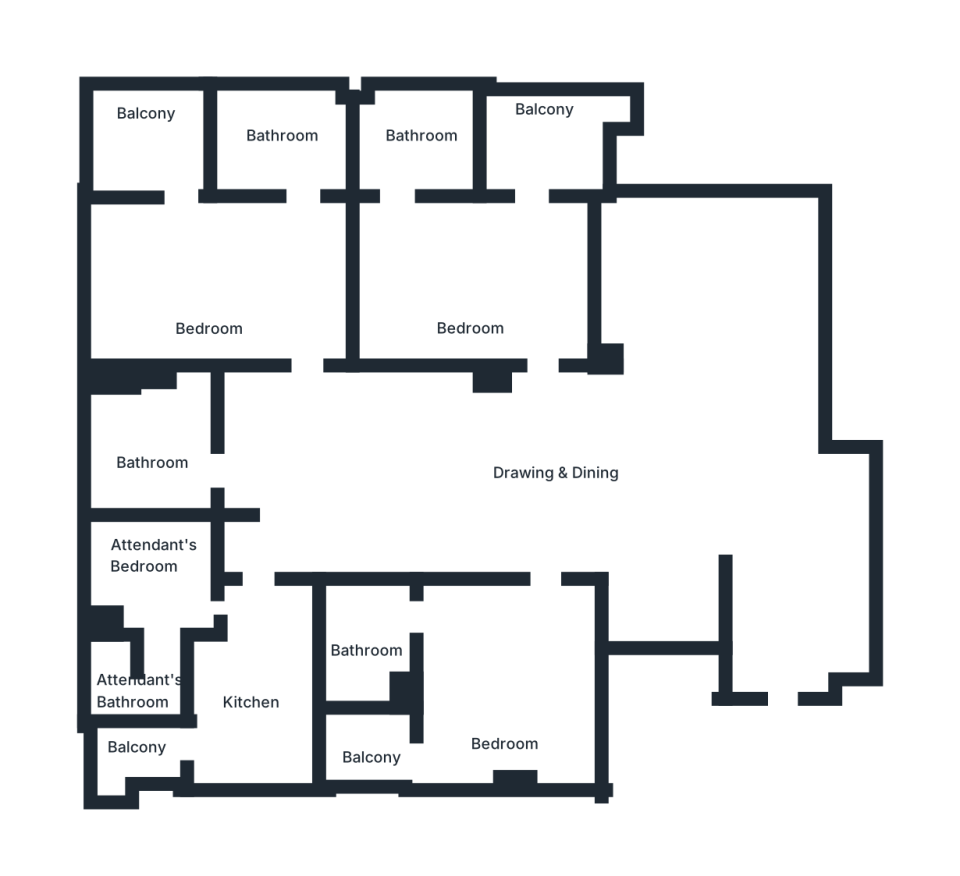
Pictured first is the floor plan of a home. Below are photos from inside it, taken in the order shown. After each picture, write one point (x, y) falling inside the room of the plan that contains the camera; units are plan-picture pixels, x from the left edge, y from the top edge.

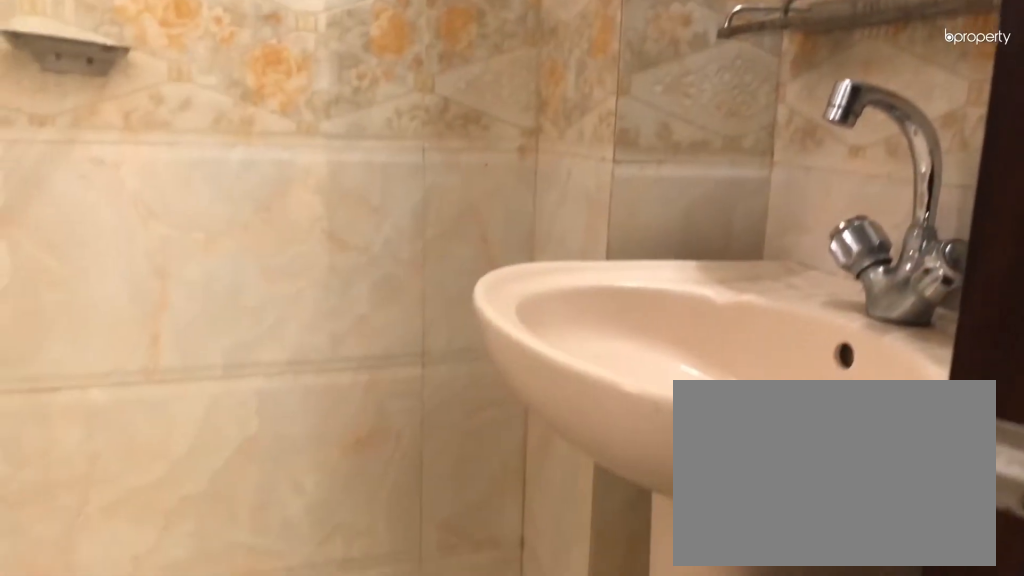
(275, 148)
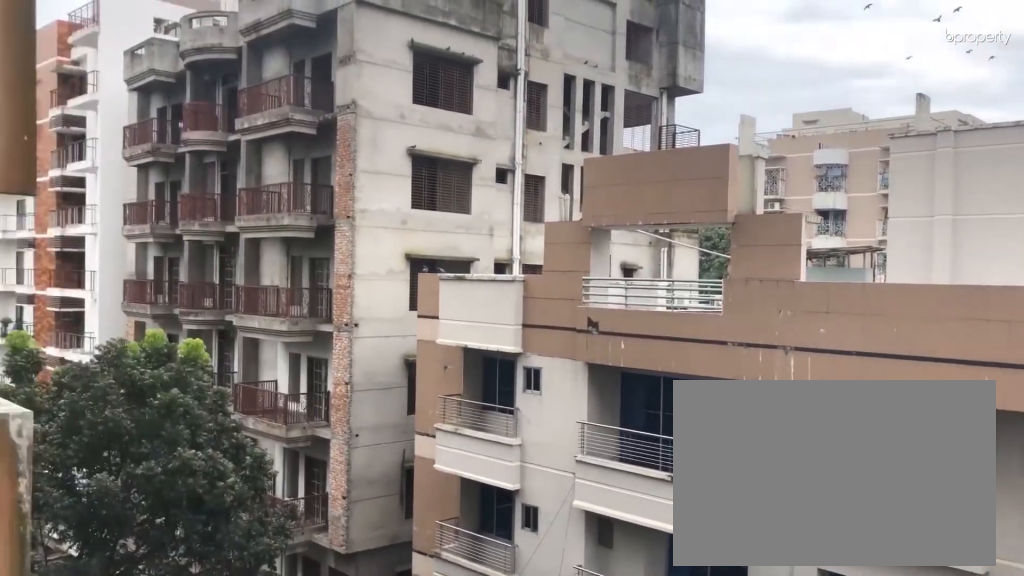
(146, 138)
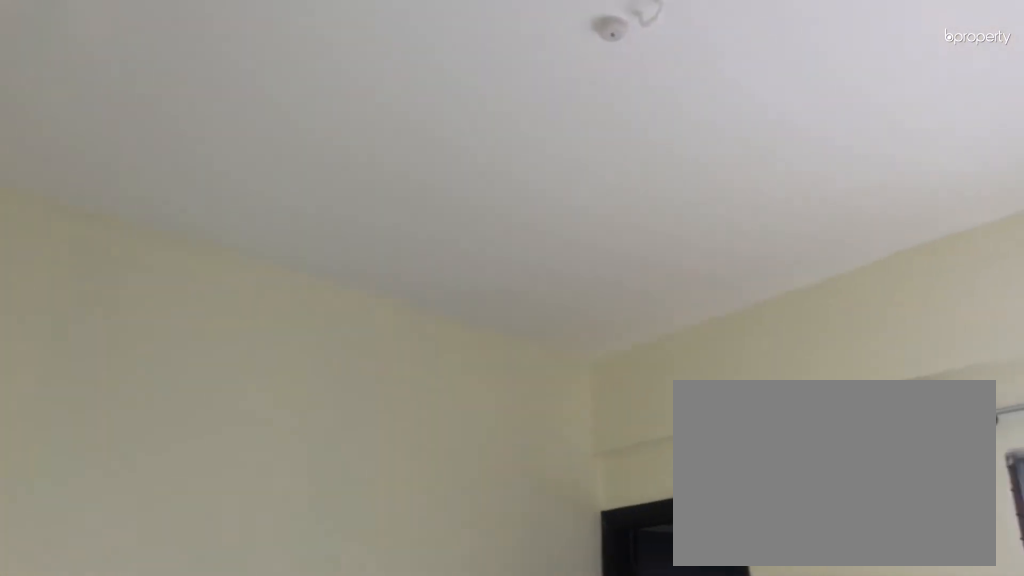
(476, 298)
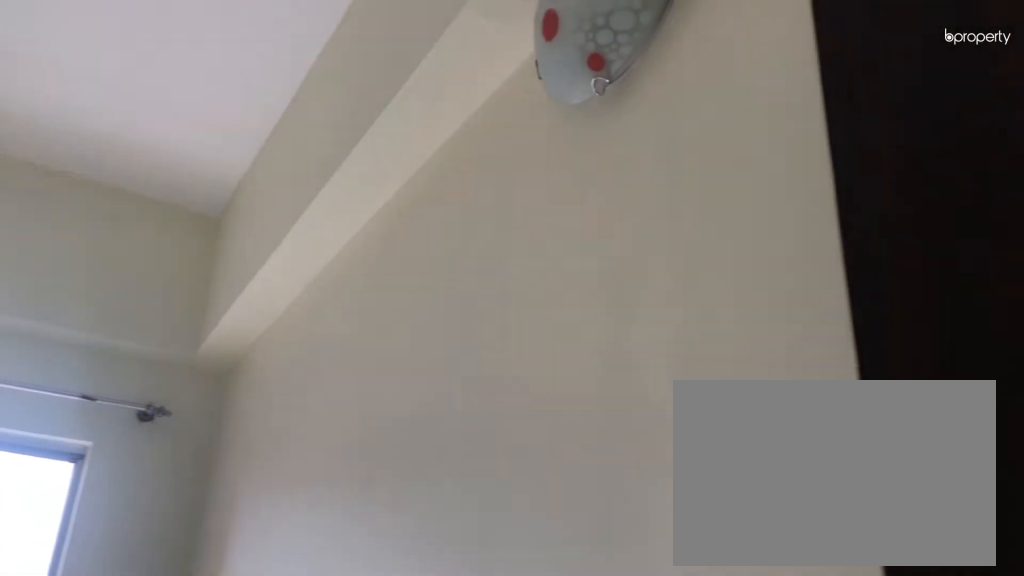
(476, 298)
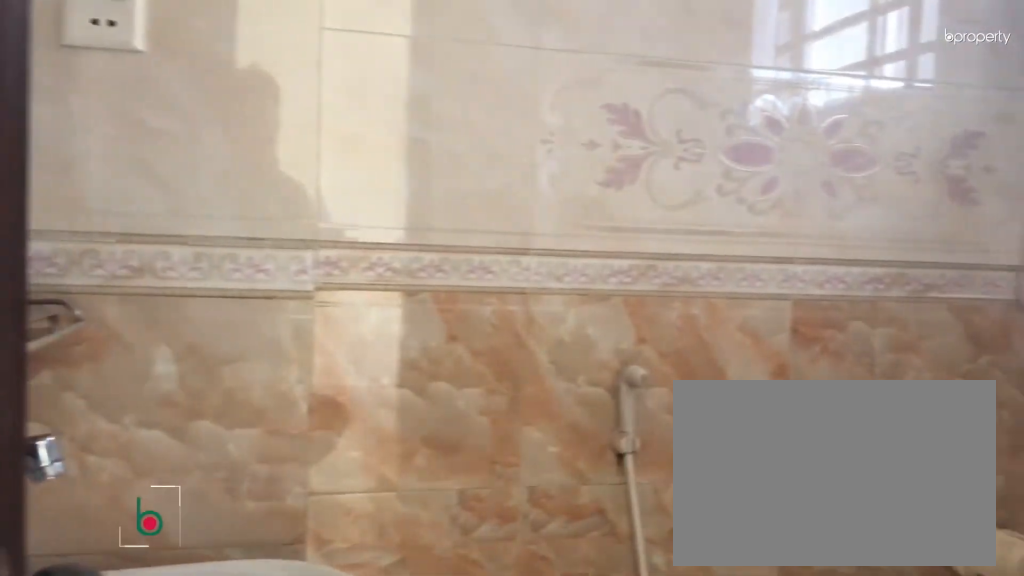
(421, 131)
